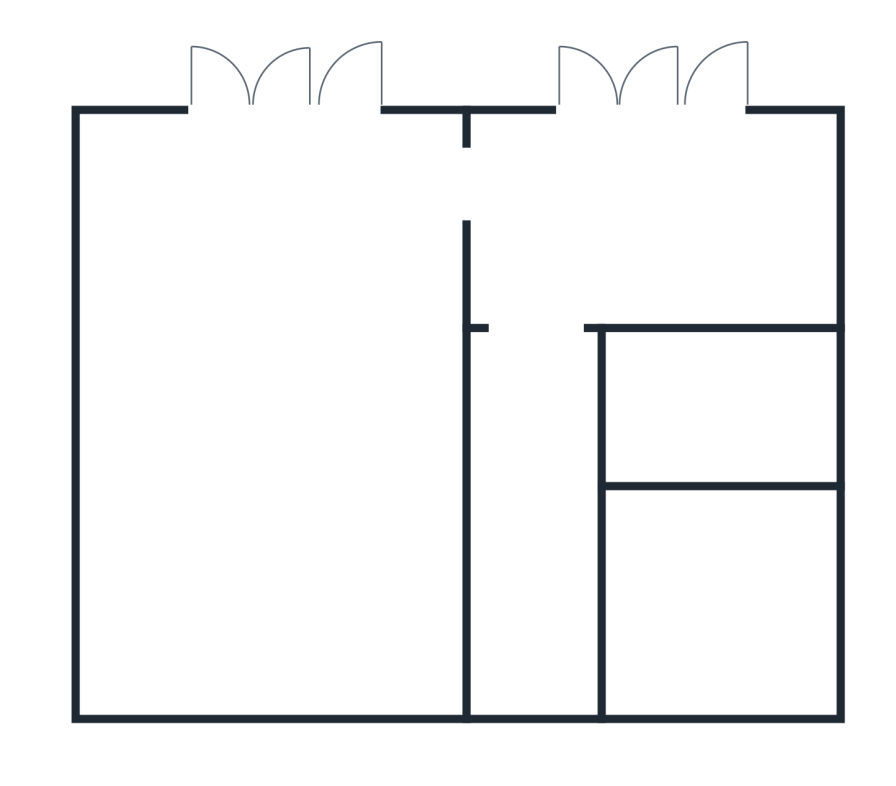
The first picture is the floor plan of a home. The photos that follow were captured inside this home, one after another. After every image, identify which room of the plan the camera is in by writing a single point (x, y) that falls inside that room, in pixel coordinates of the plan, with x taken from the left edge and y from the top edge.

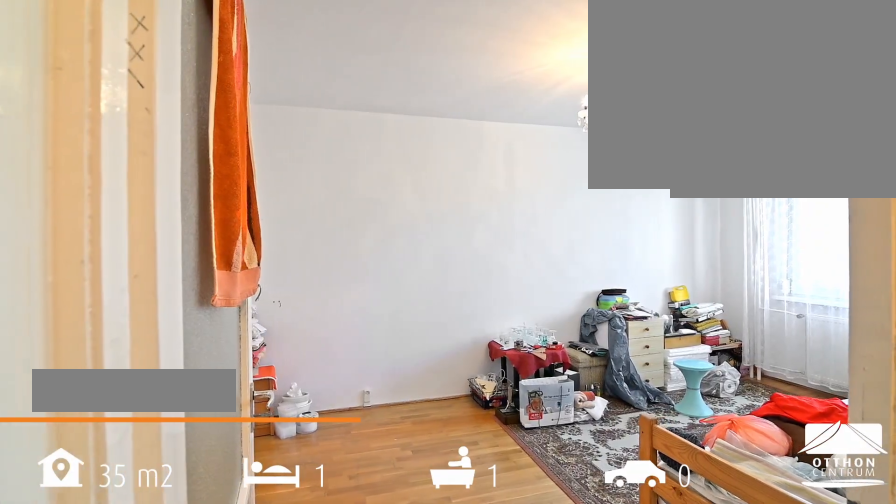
(279, 409)
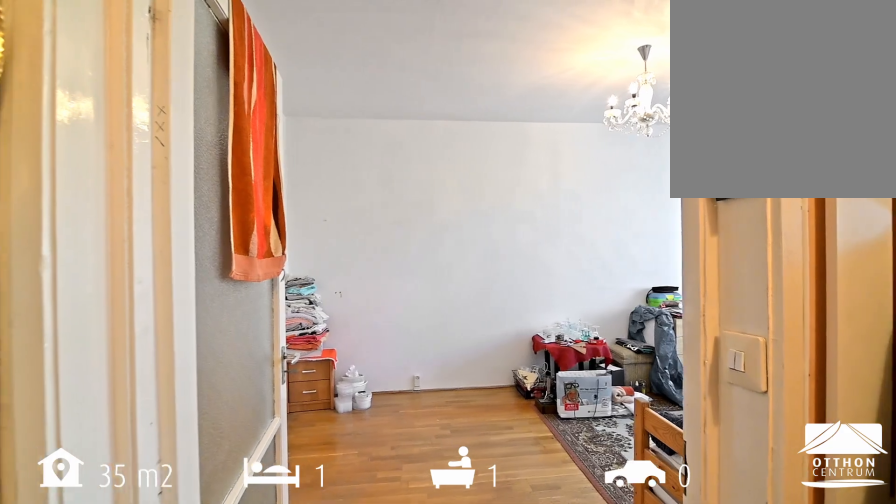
(279, 409)
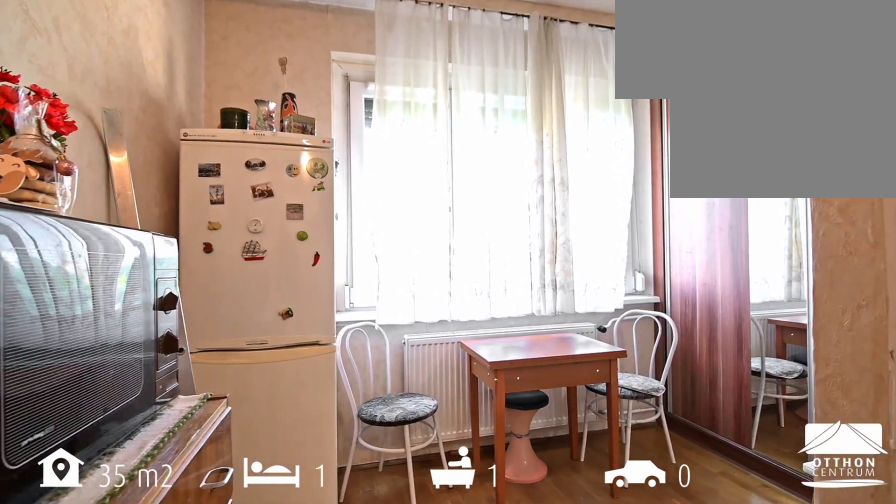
(662, 233)
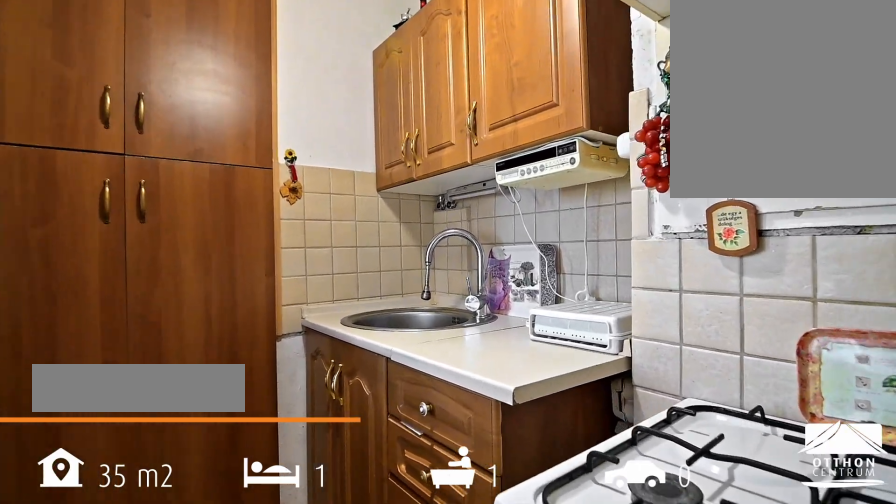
(731, 408)
